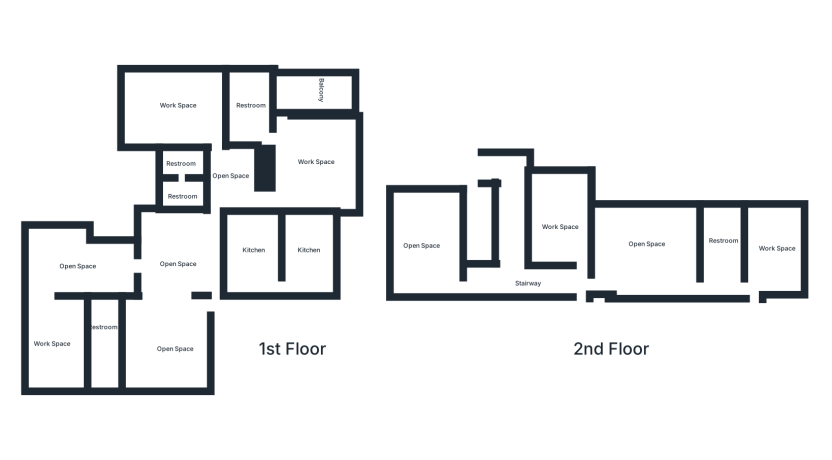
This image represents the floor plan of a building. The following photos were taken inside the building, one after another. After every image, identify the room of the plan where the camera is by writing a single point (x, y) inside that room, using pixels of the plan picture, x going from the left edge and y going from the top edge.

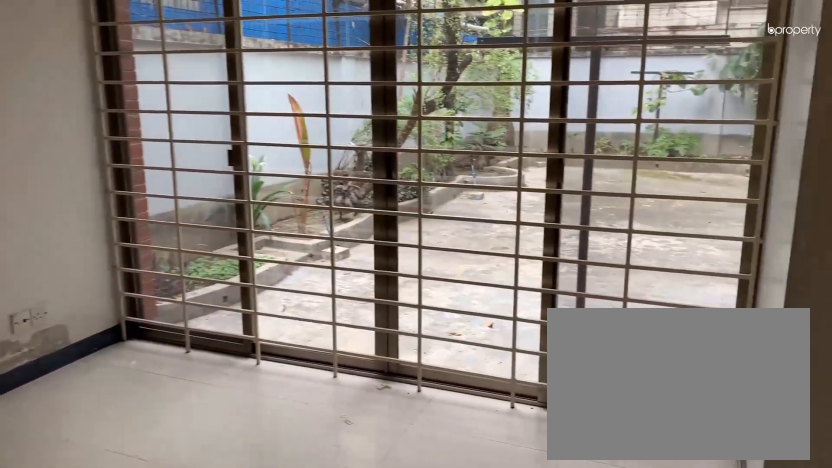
(73, 266)
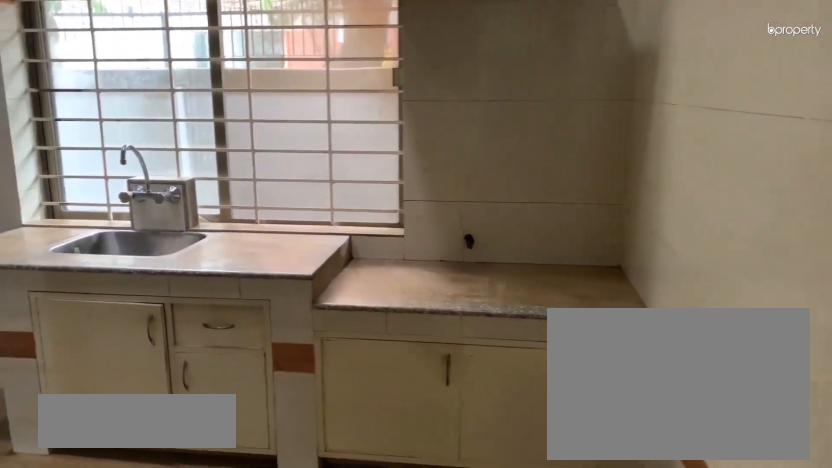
(310, 258)
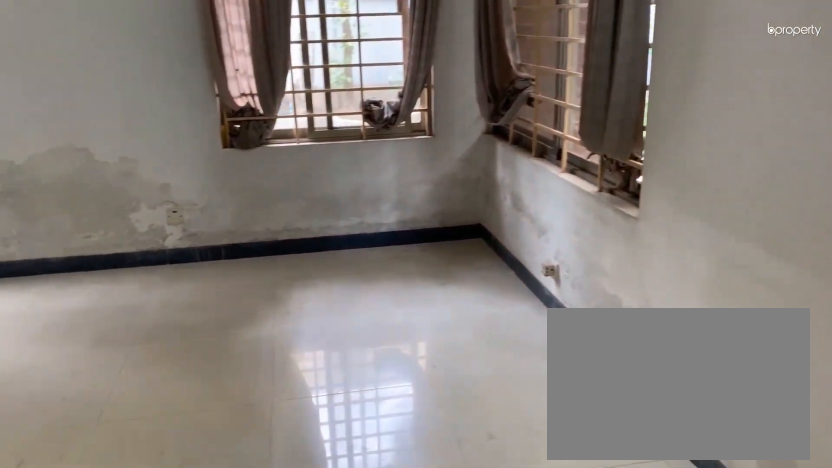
(178, 116)
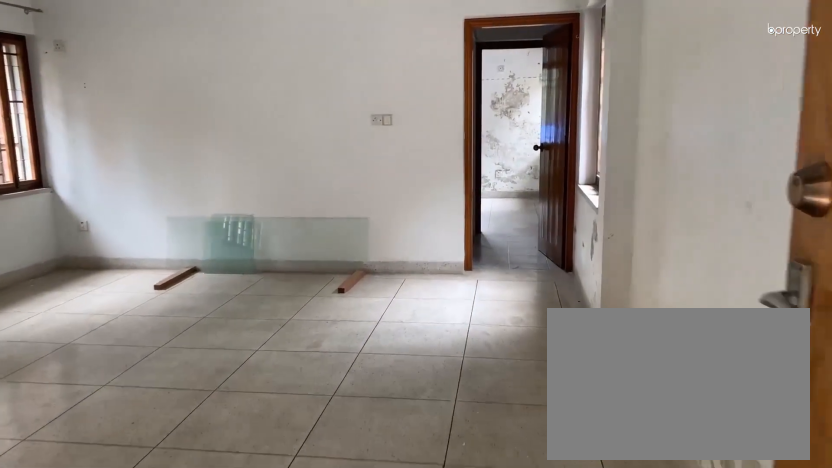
(651, 252)
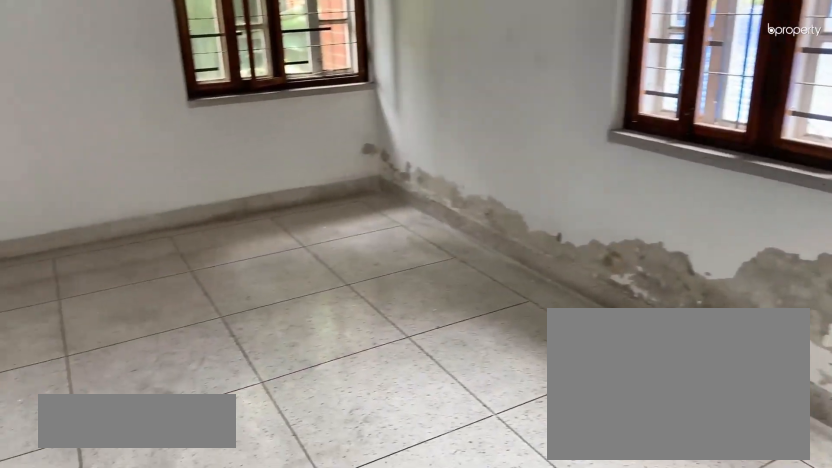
(773, 251)
